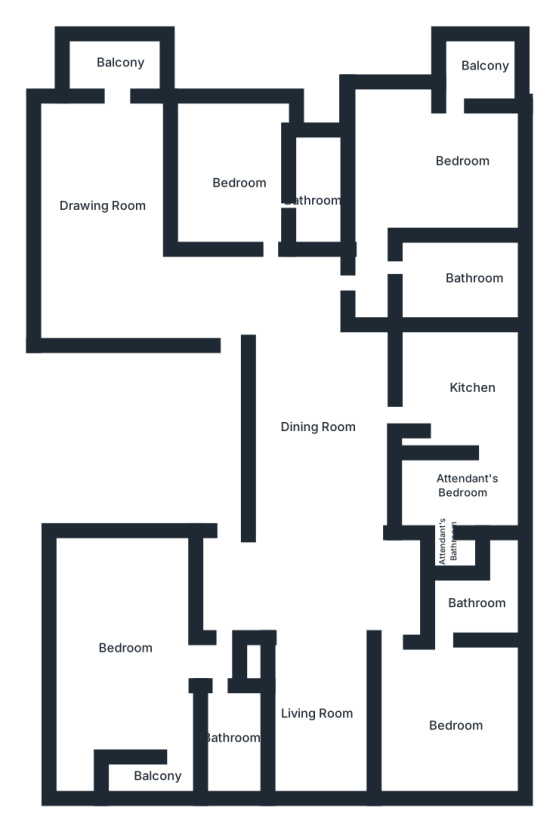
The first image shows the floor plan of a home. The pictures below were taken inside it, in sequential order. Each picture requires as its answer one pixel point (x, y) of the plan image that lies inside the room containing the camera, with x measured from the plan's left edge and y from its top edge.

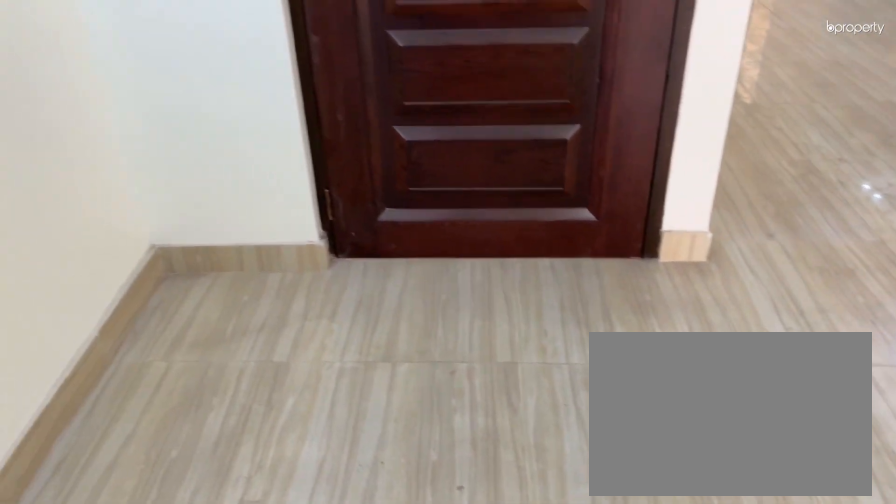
(311, 720)
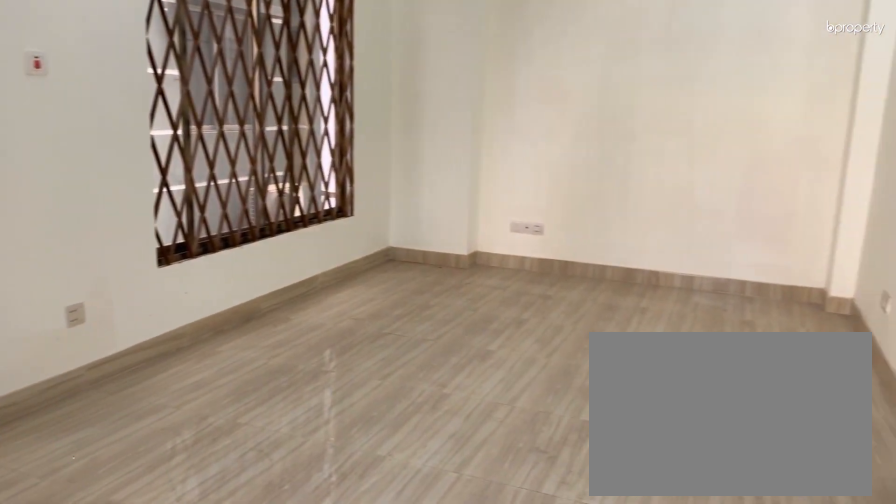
(119, 655)
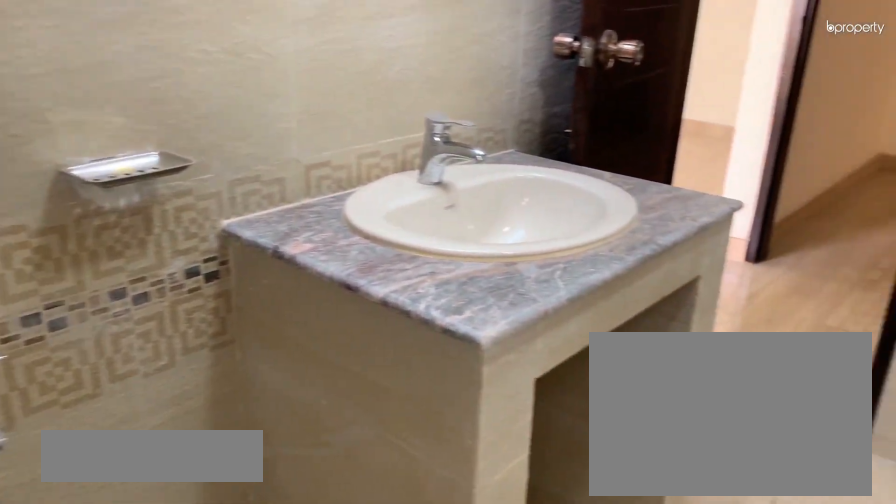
(233, 740)
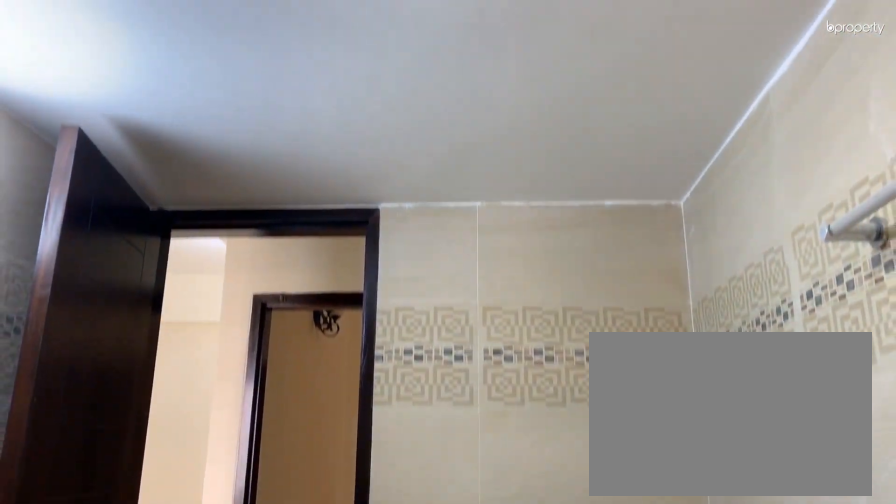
(233, 740)
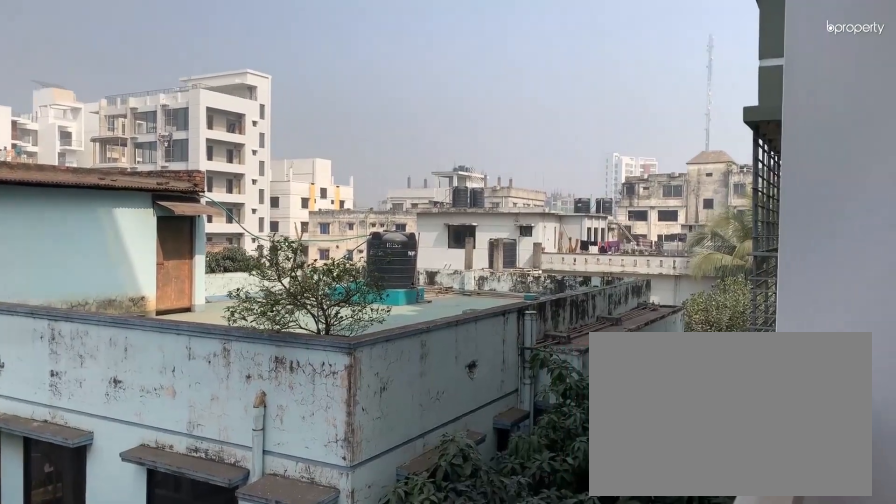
(154, 783)
